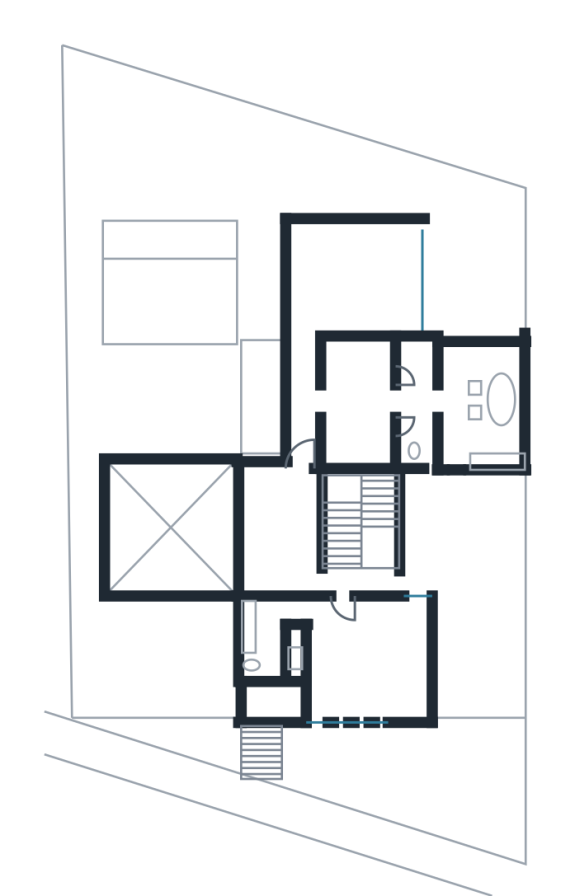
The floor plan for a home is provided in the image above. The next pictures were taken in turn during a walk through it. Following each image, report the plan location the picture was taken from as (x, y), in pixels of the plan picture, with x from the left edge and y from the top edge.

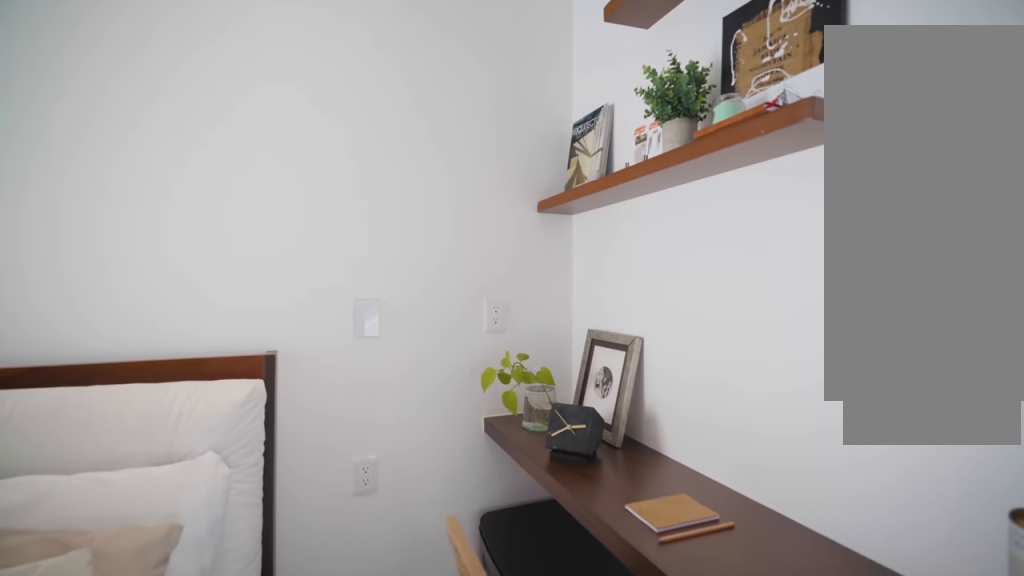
(371, 691)
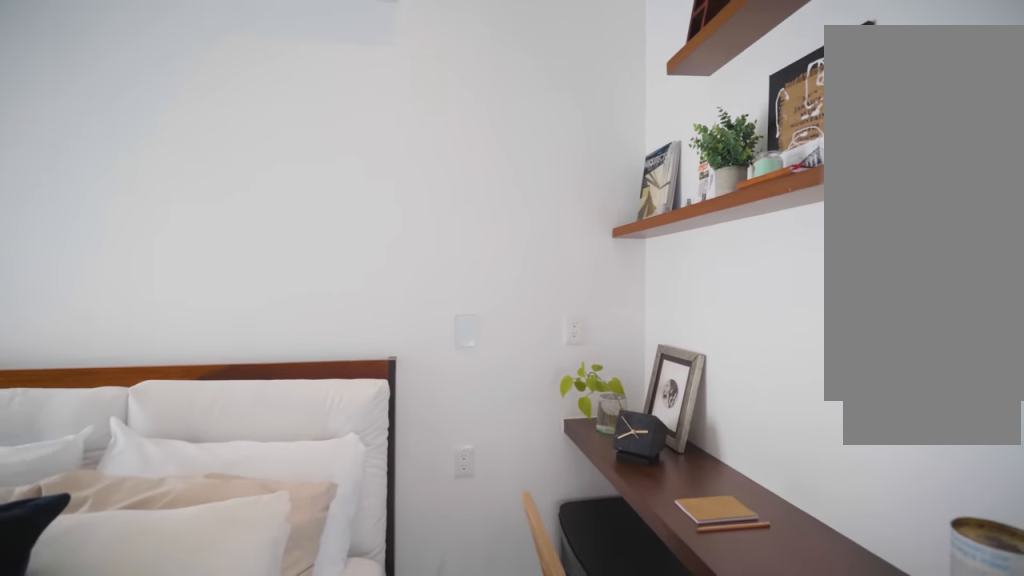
(381, 697)
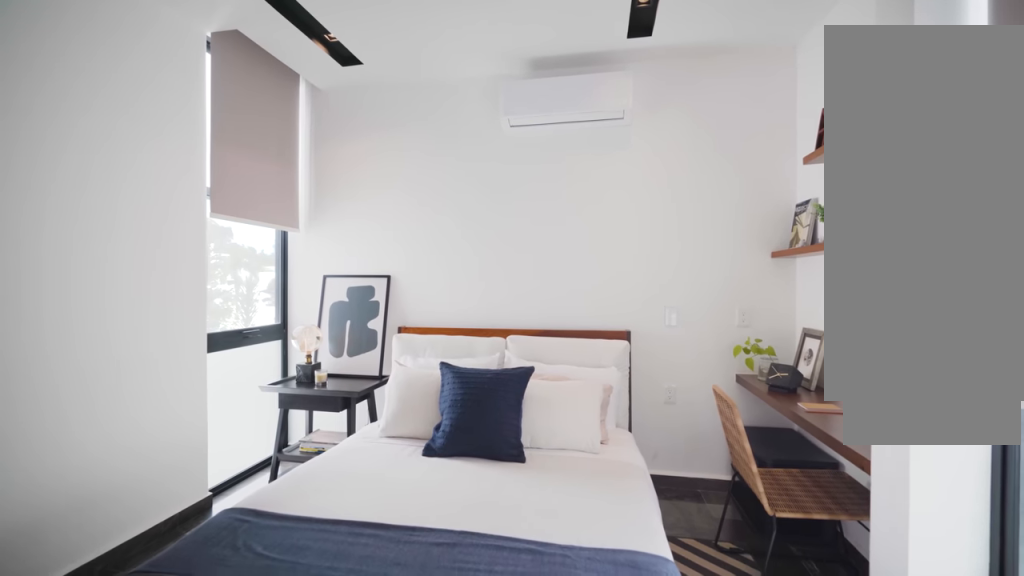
(342, 689)
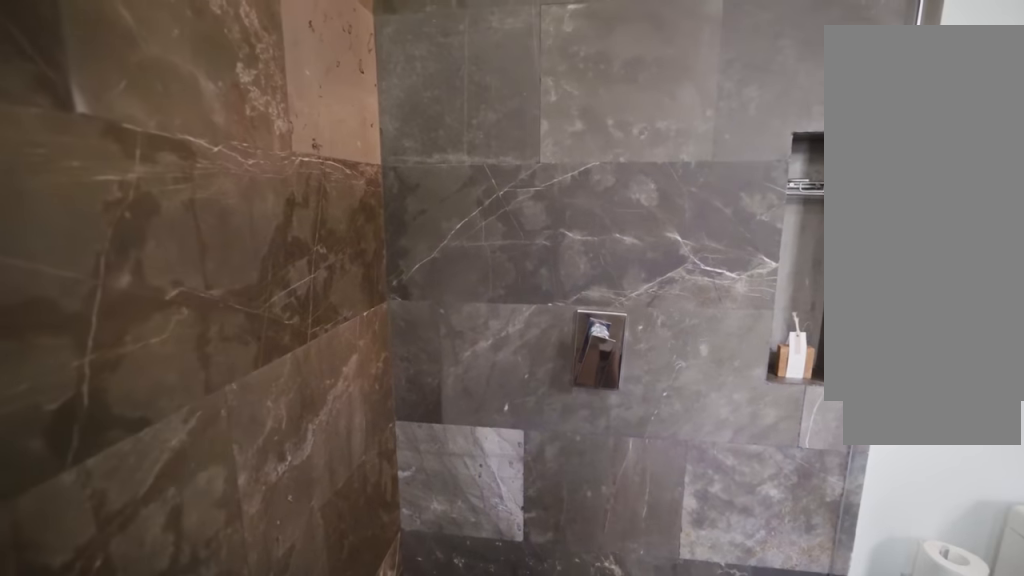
(269, 656)
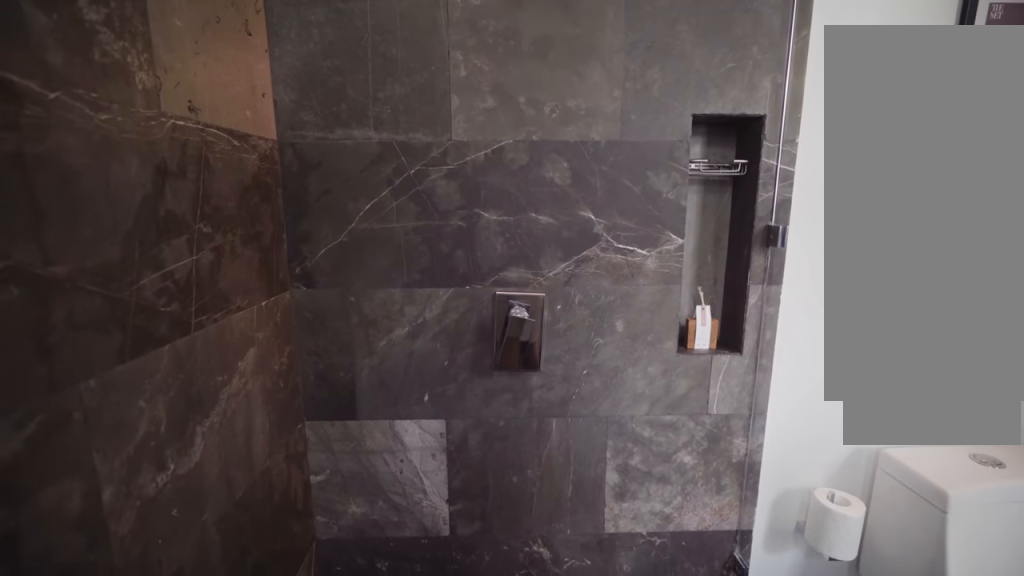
(269, 656)
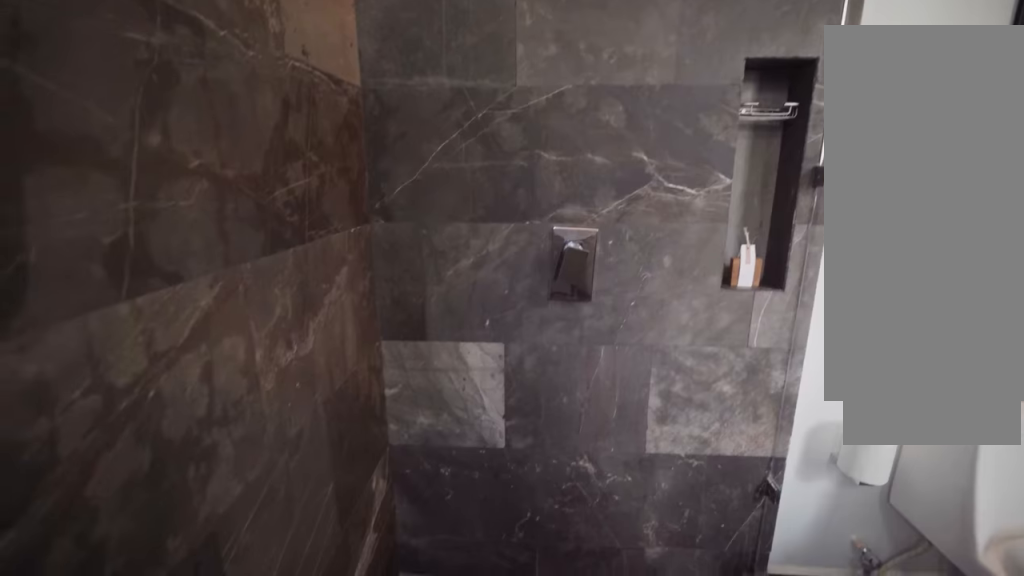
(260, 640)
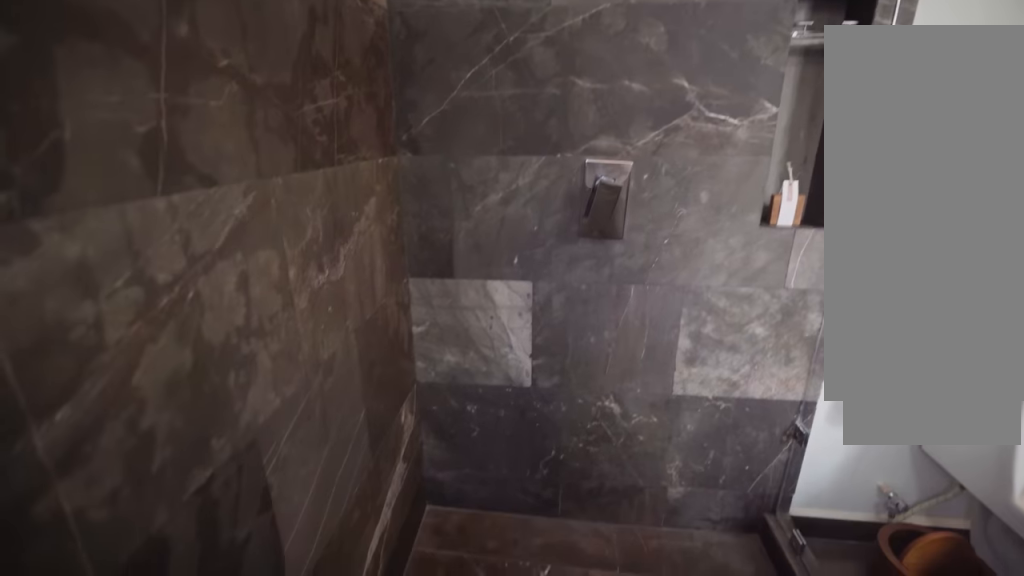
(260, 639)
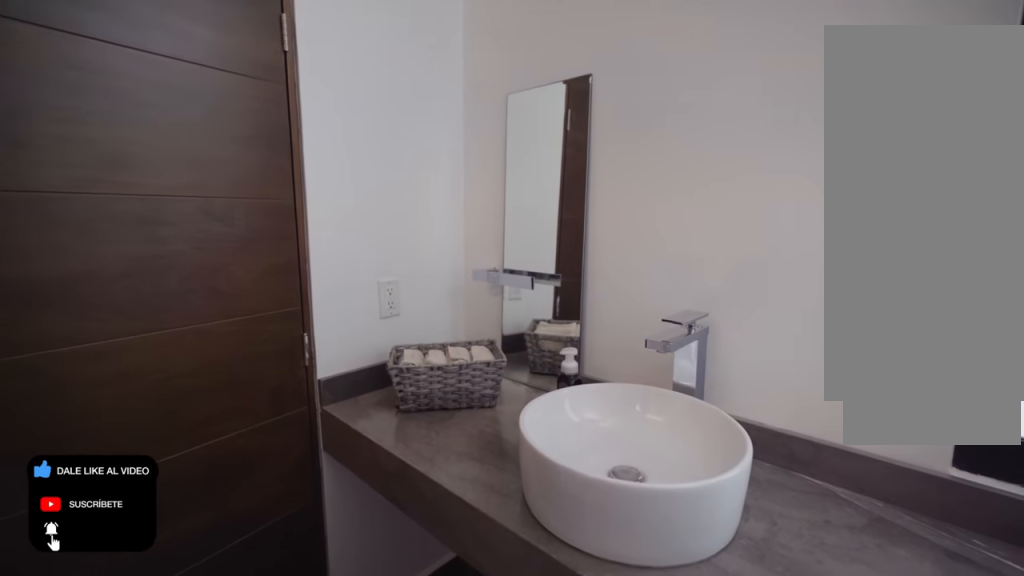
(287, 652)
